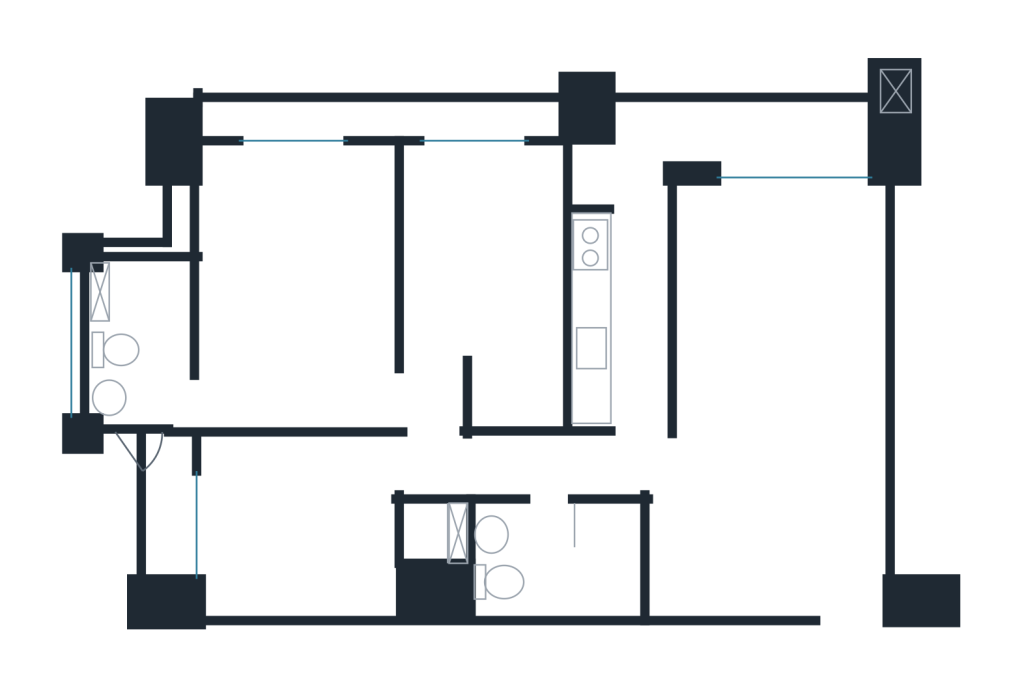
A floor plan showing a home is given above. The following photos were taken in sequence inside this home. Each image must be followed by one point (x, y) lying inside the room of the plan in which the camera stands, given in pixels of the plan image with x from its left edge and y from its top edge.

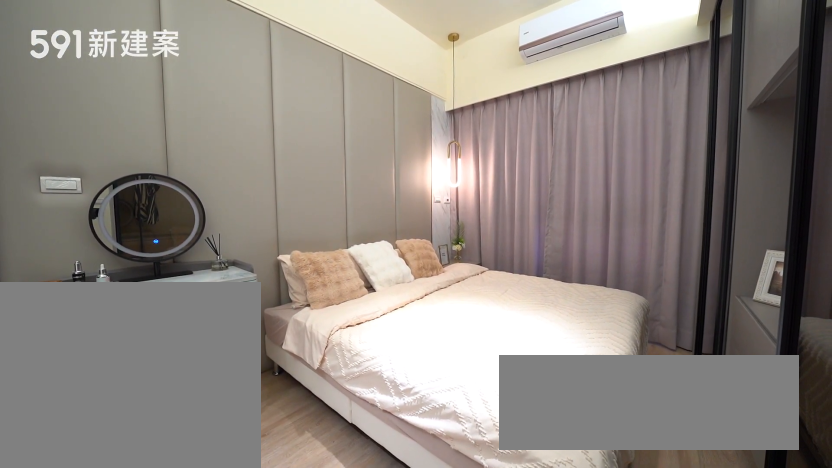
(293, 282)
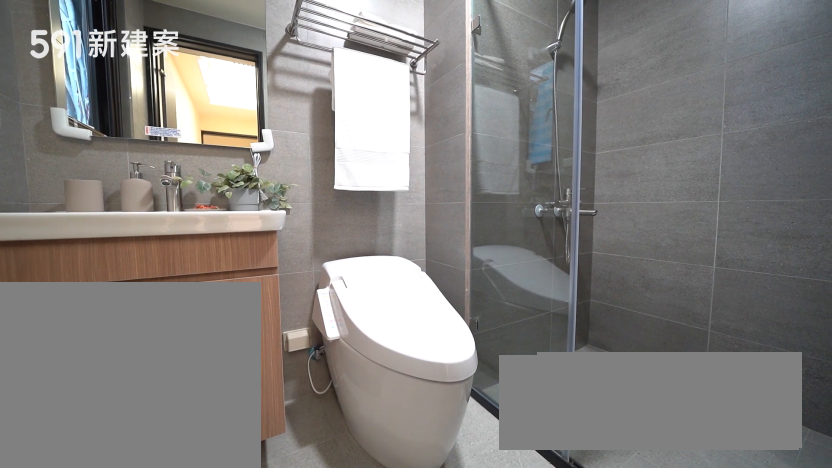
(139, 341)
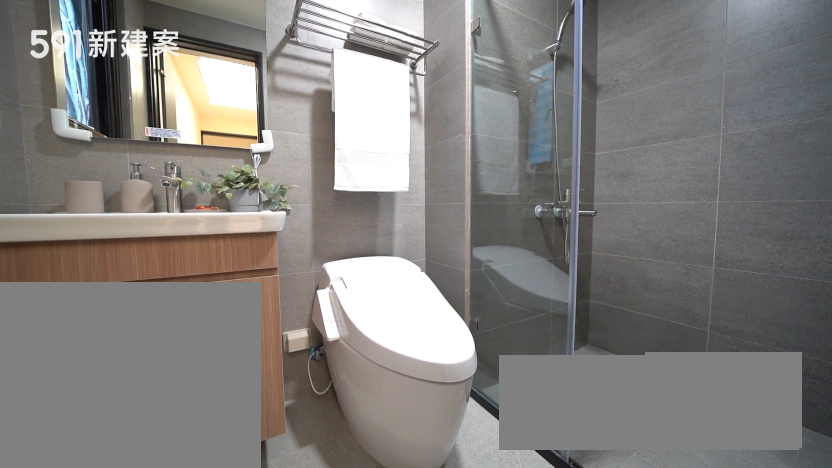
(139, 341)
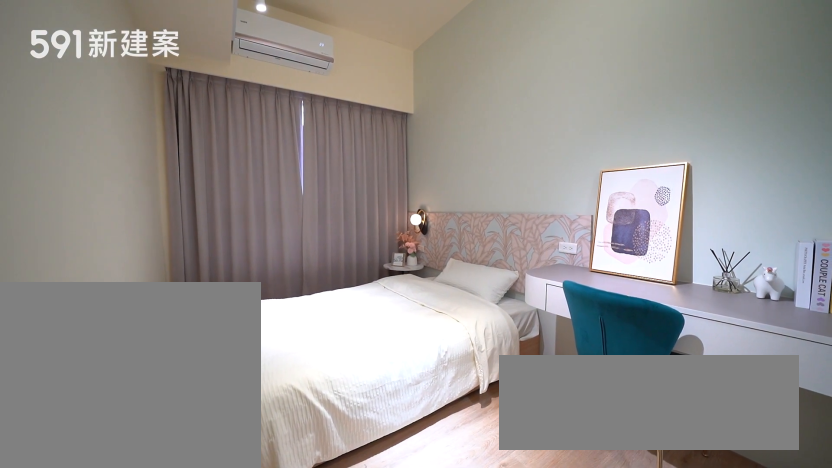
(484, 286)
